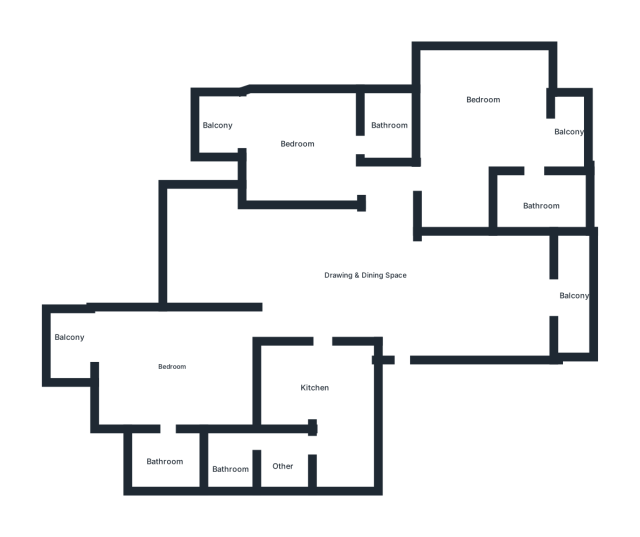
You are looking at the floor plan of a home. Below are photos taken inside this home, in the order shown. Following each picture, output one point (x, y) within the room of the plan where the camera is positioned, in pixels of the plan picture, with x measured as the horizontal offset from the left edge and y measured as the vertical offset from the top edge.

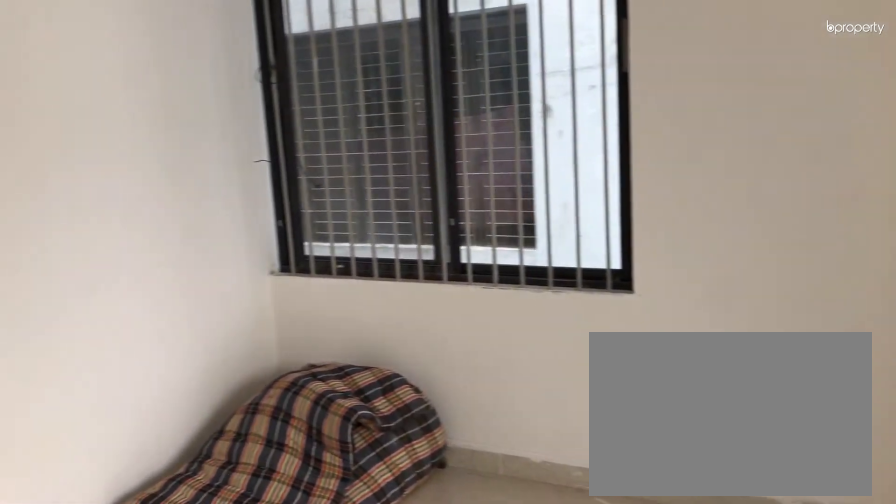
(487, 130)
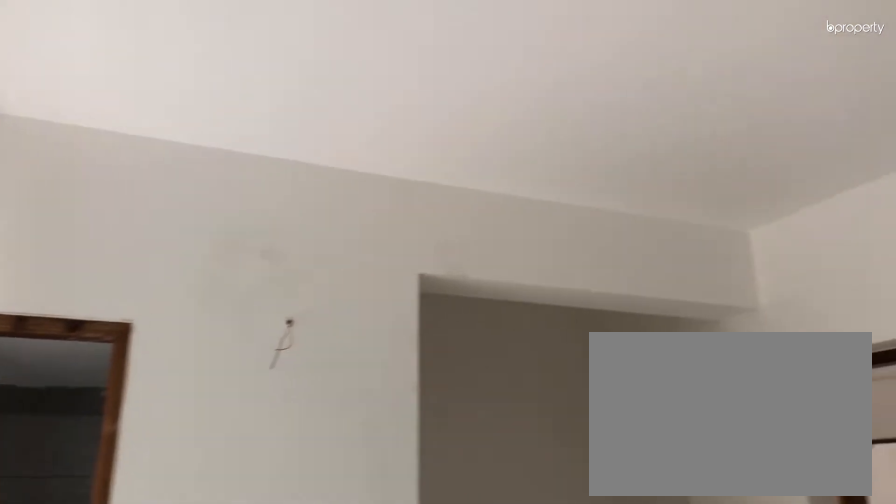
(488, 129)
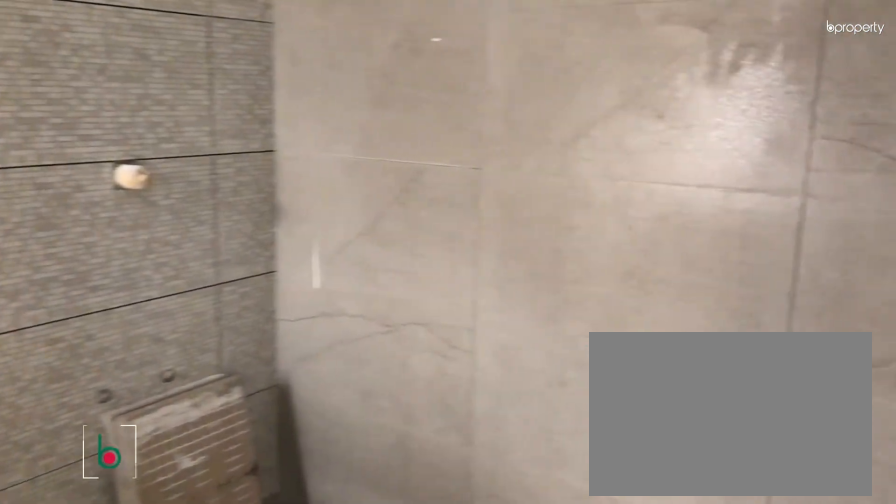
(535, 205)
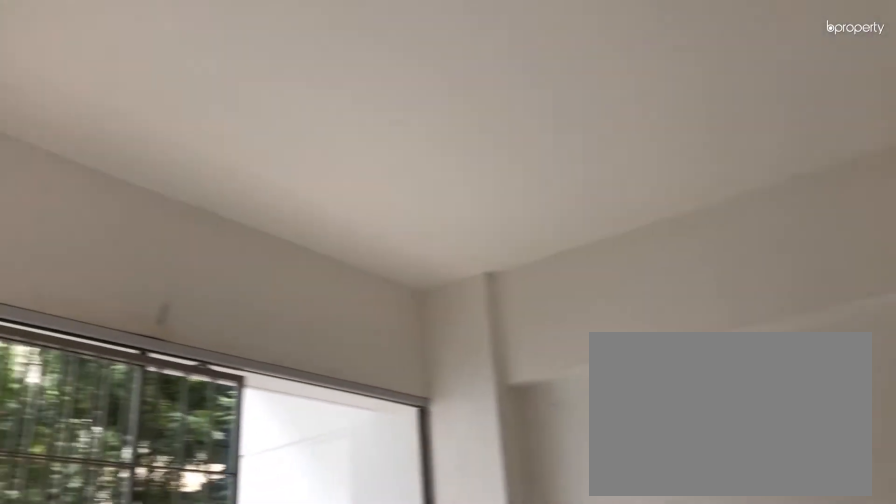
(316, 147)
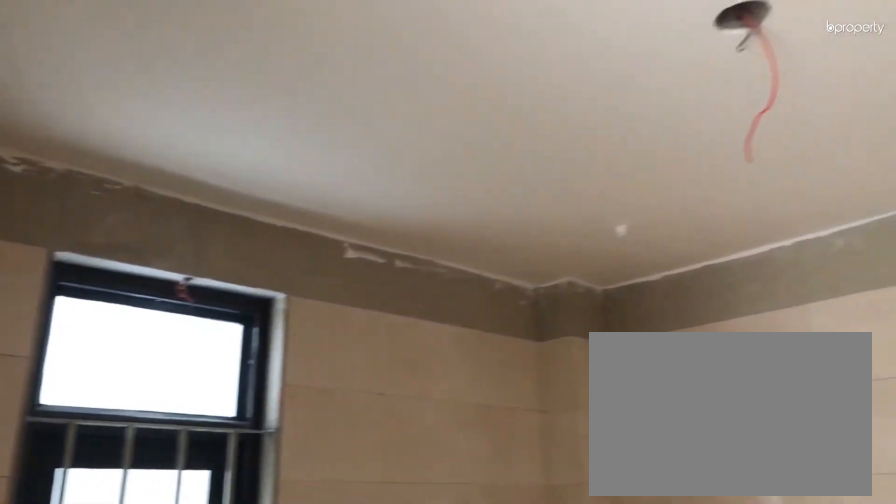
(396, 128)
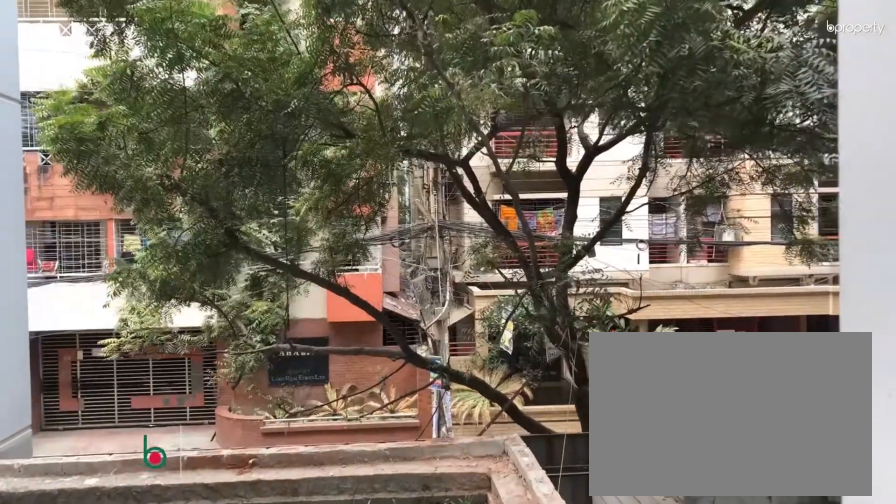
(239, 126)
